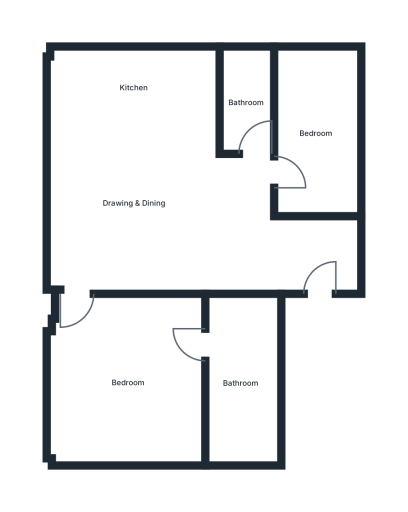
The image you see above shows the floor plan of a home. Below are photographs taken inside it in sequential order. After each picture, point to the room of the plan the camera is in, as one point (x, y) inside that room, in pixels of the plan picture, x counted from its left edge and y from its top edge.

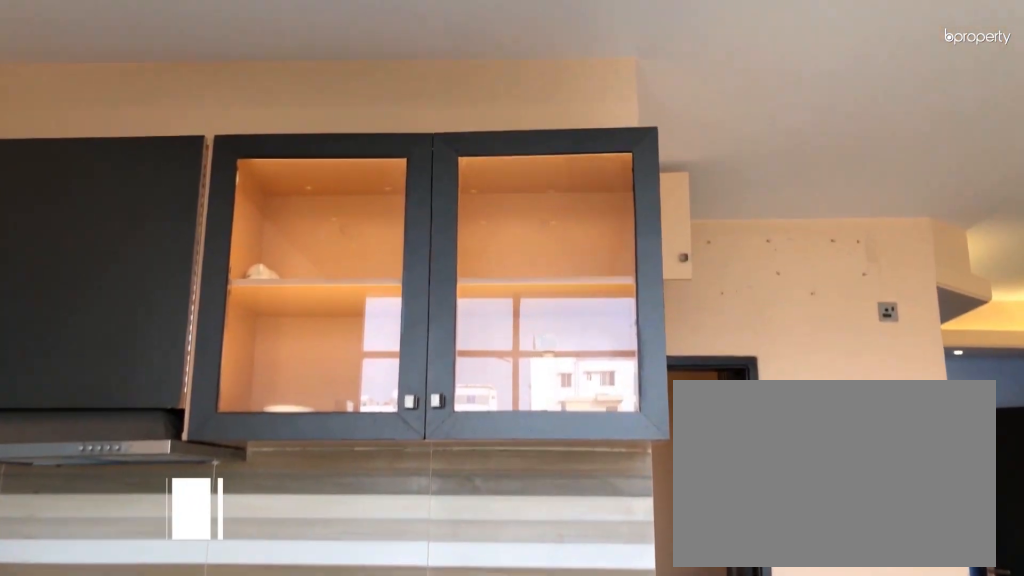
(134, 86)
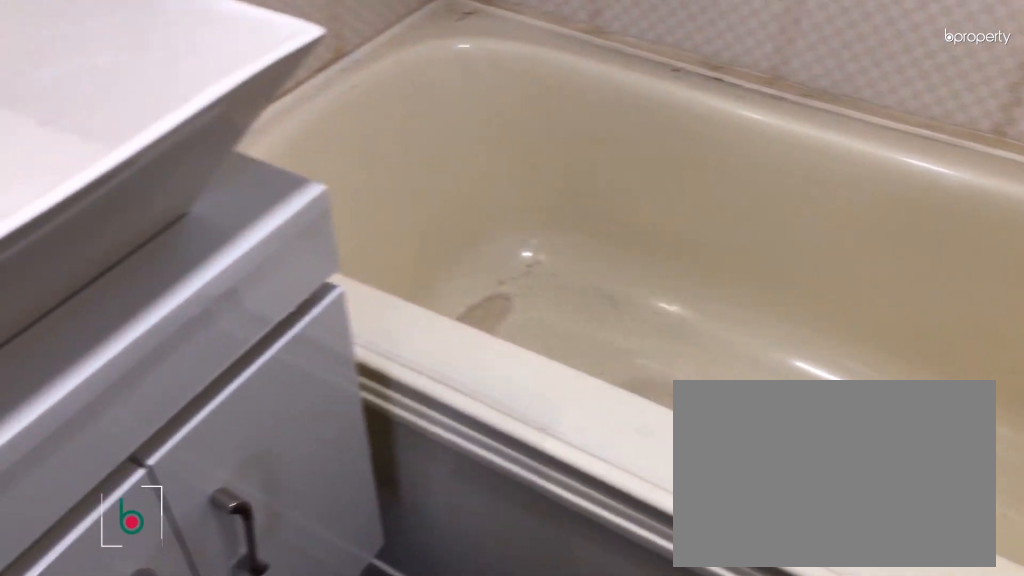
(247, 102)
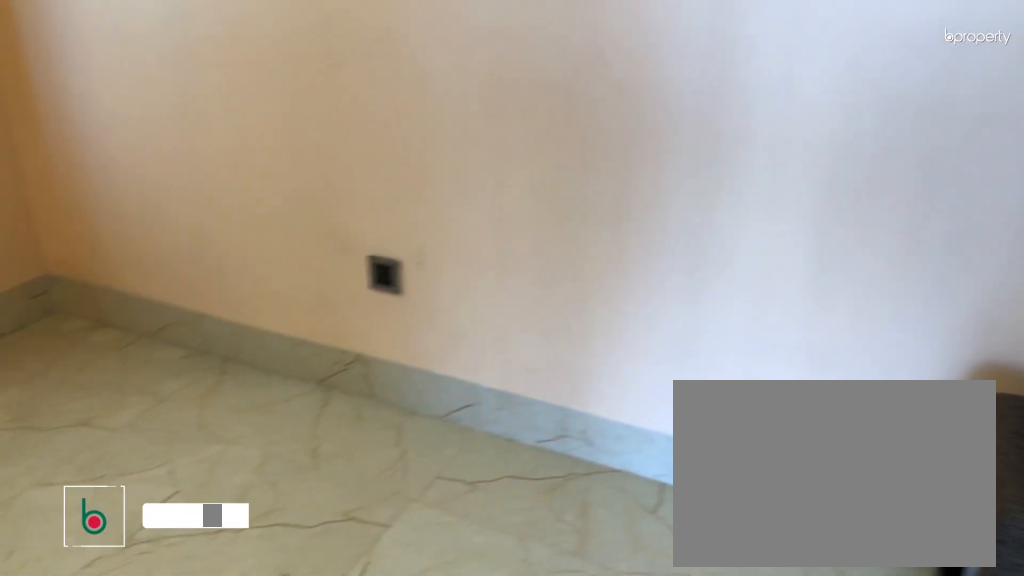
(318, 135)
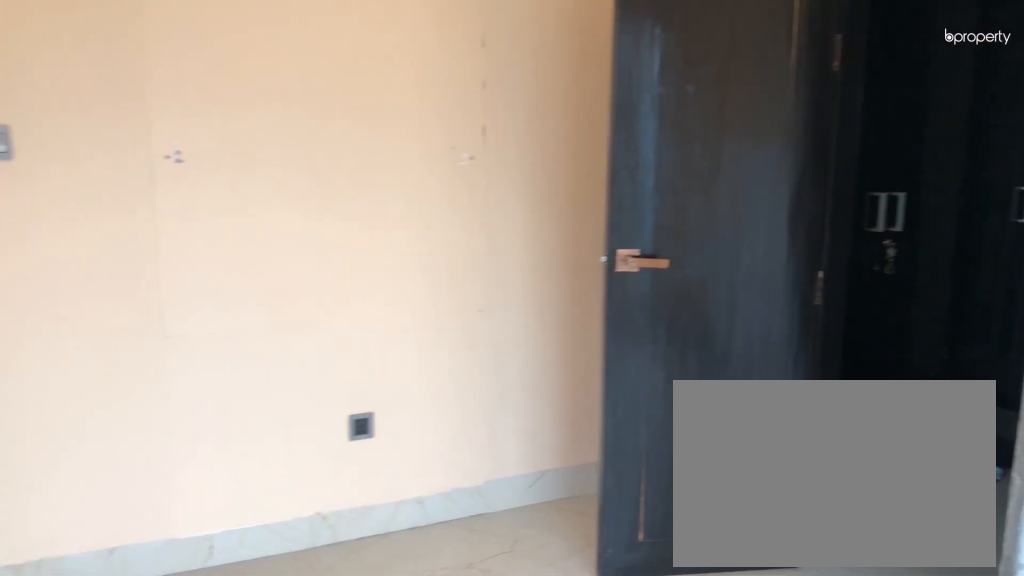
(130, 381)
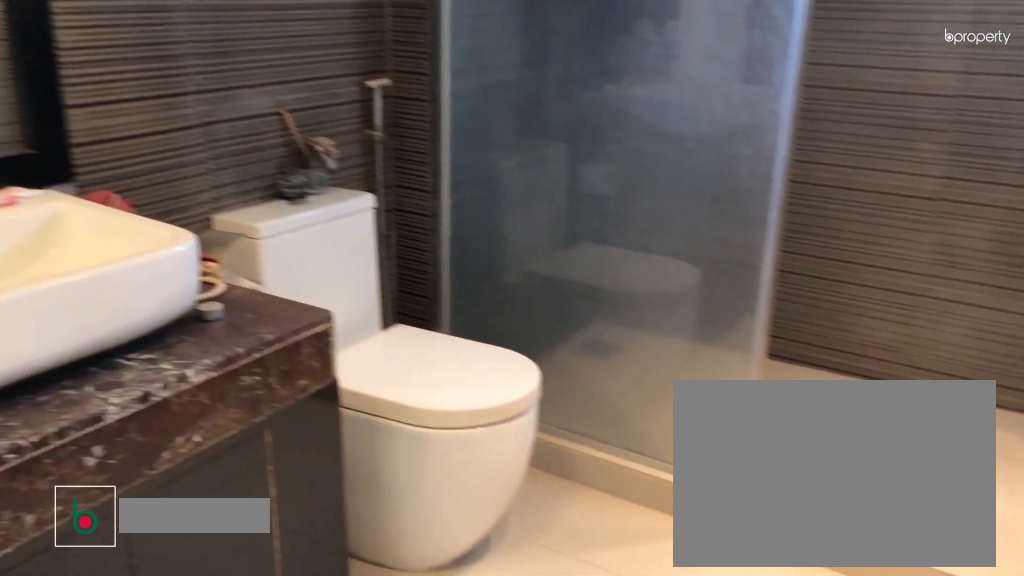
(243, 381)
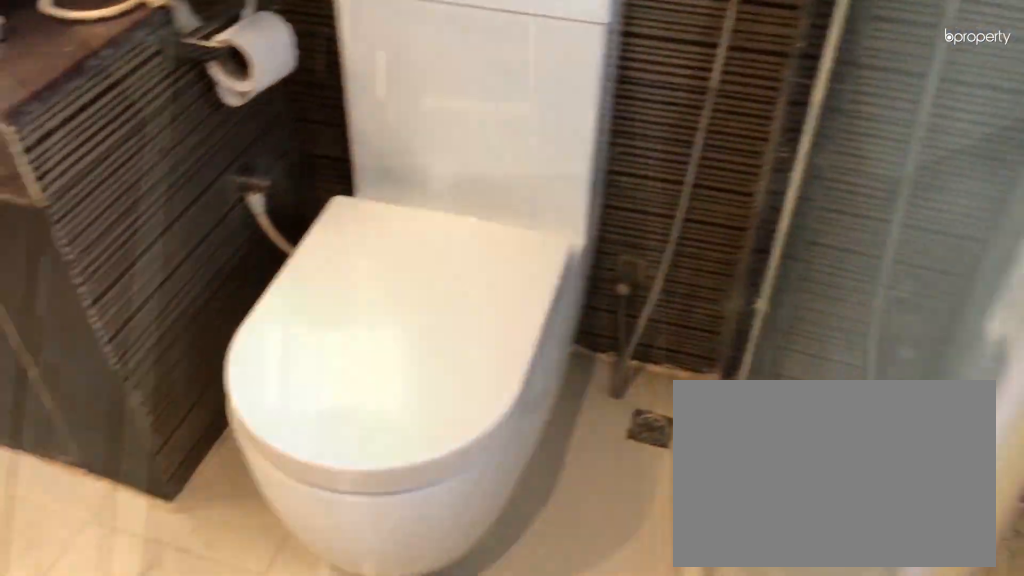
(243, 381)
